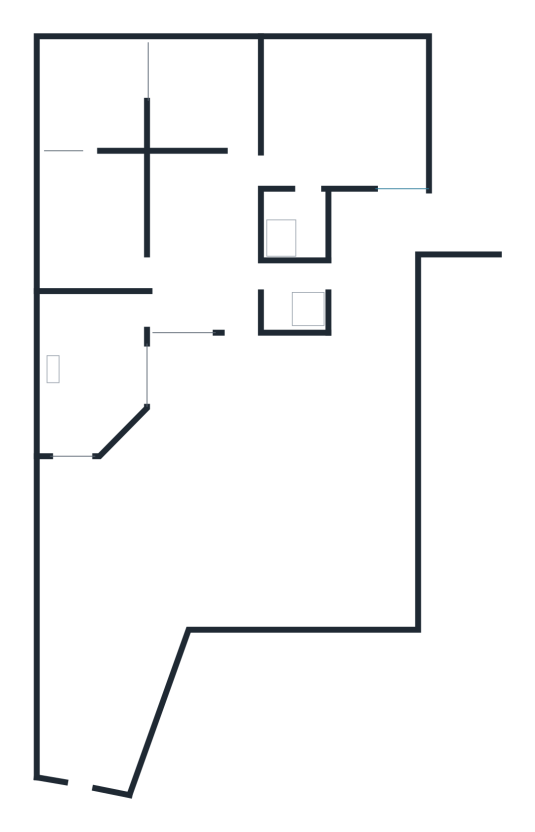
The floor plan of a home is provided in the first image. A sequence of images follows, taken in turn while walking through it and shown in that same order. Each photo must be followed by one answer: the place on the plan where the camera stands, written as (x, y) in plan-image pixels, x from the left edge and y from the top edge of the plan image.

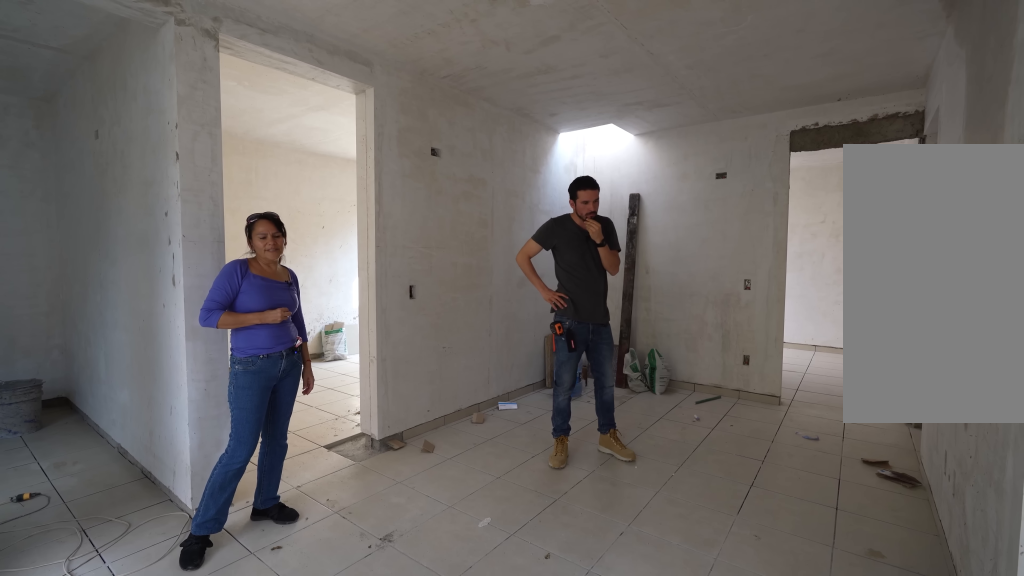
(232, 289)
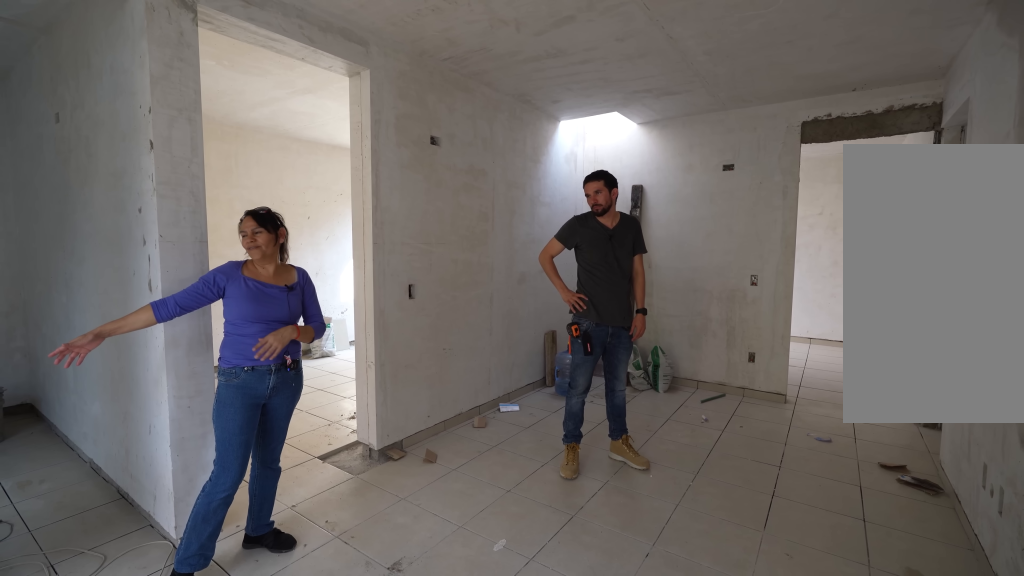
(229, 292)
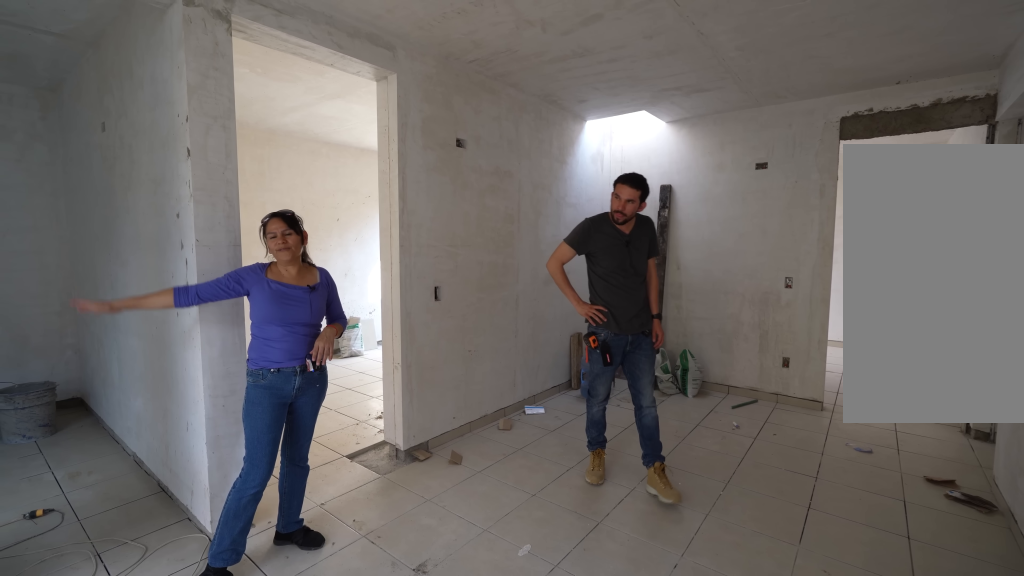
(229, 292)
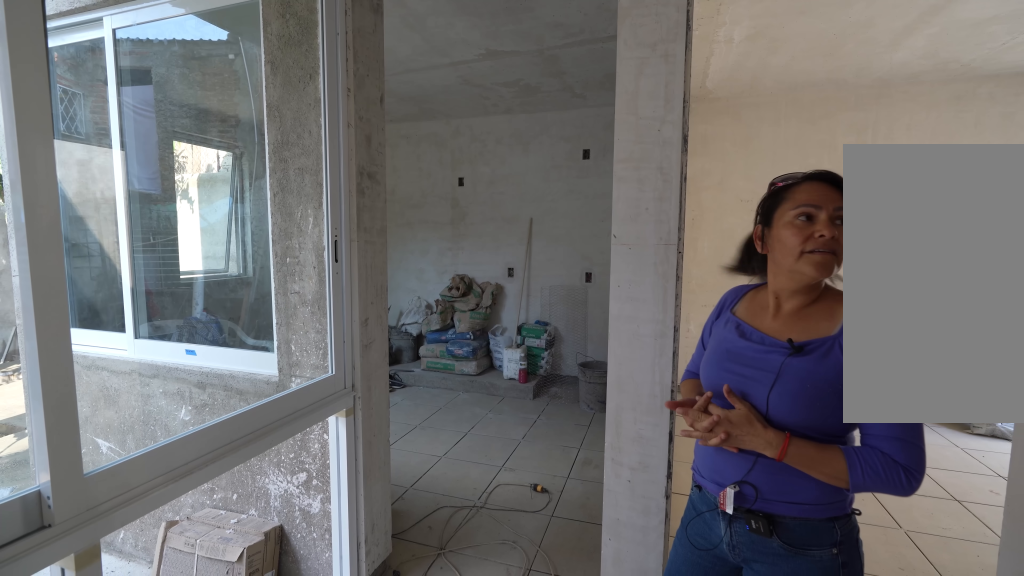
(182, 297)
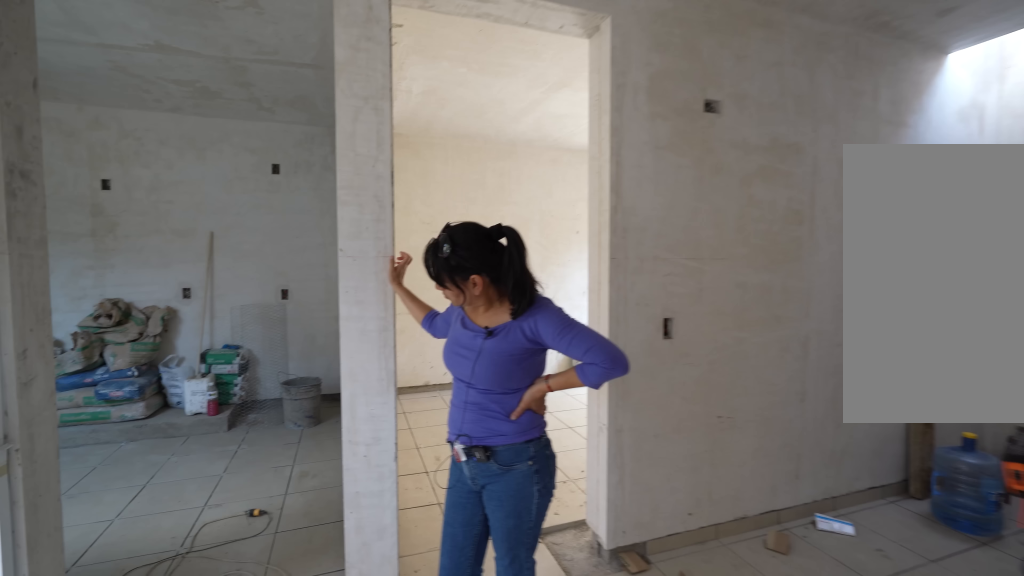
(182, 299)
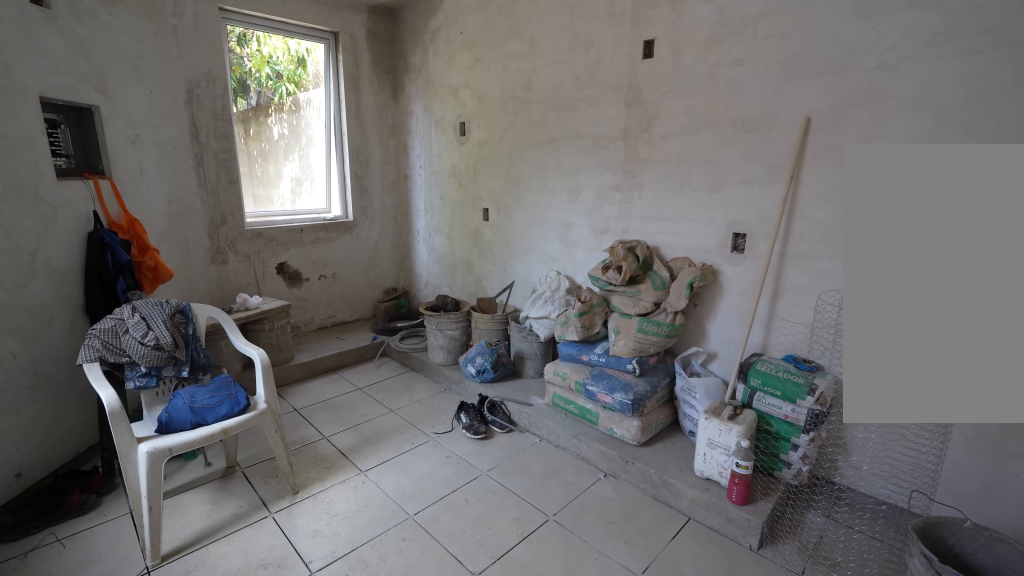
(73, 358)
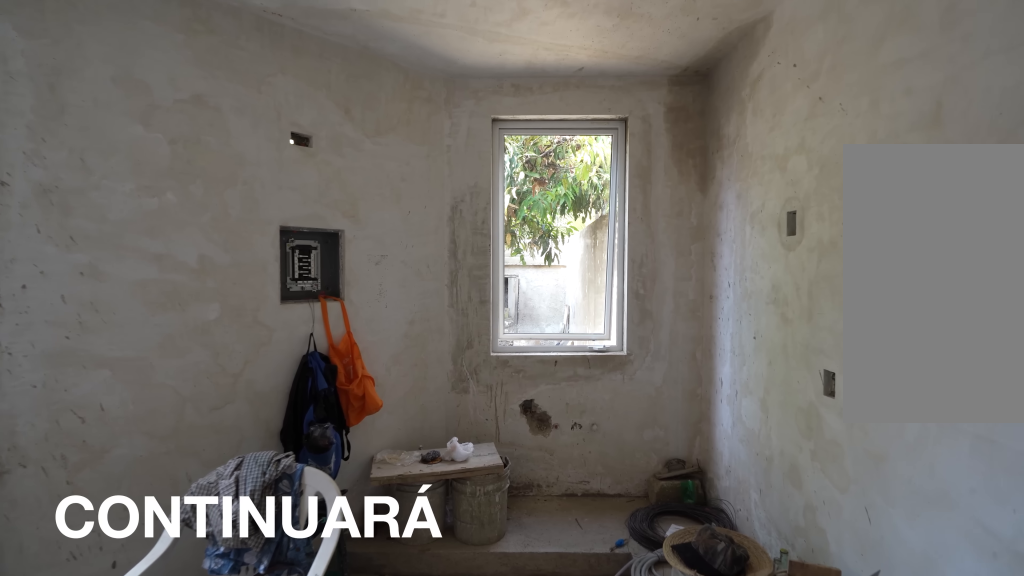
(75, 389)
